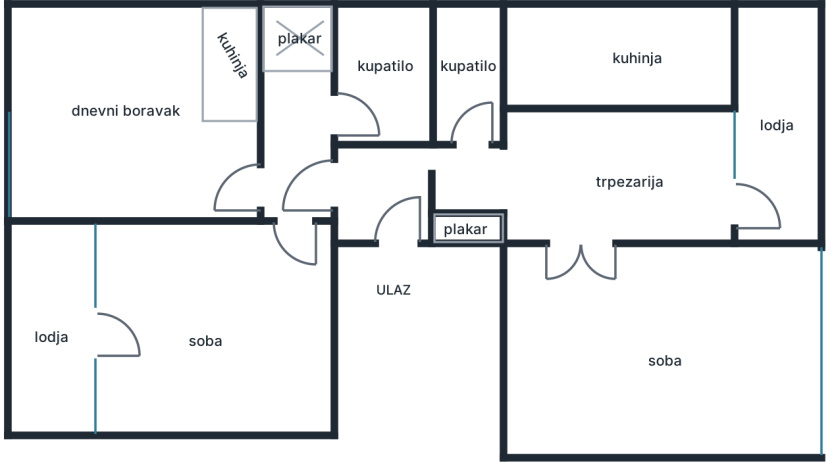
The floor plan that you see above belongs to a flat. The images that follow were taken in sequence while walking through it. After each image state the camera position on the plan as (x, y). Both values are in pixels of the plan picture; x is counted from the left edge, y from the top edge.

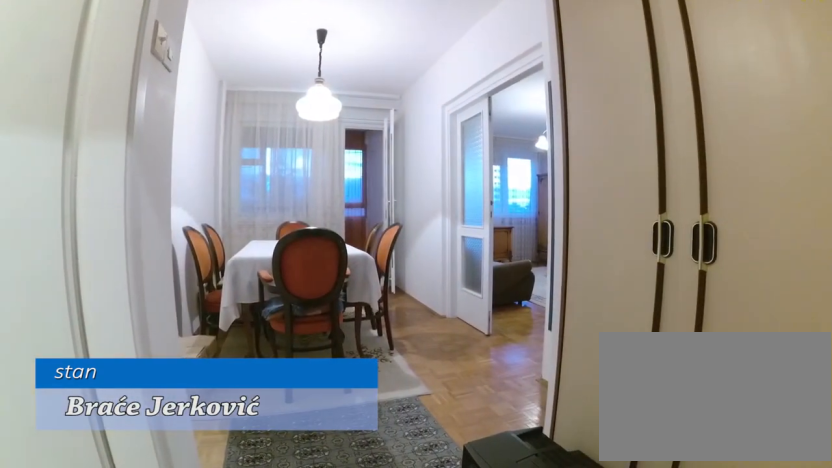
(444, 197)
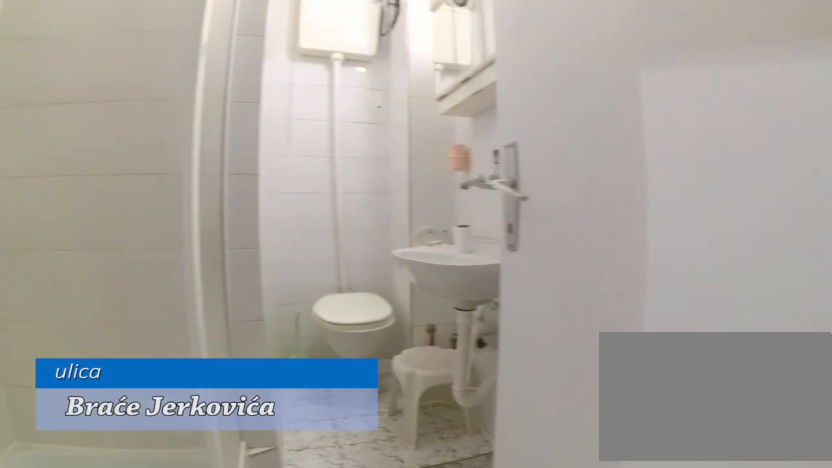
(462, 183)
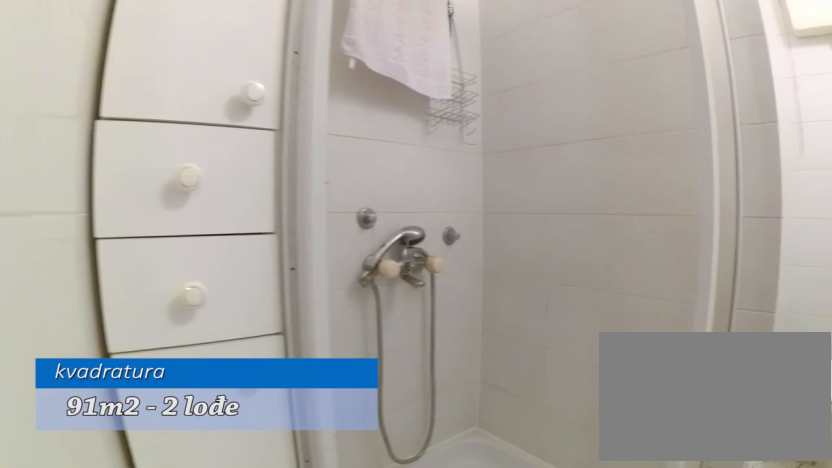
(469, 154)
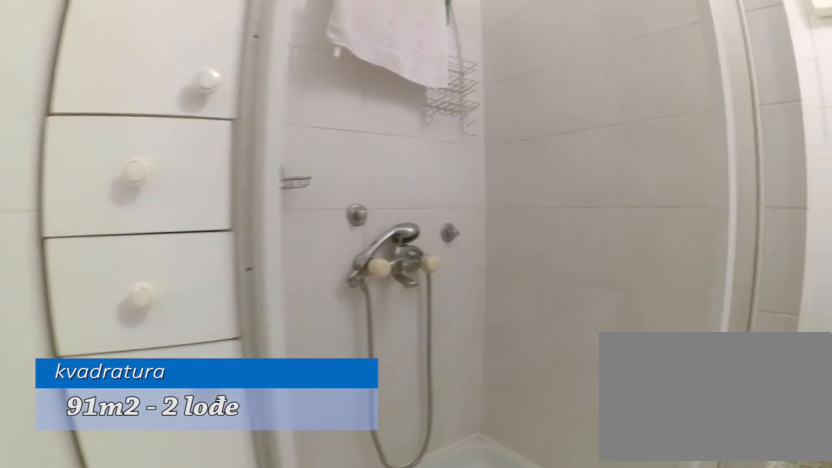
(468, 152)
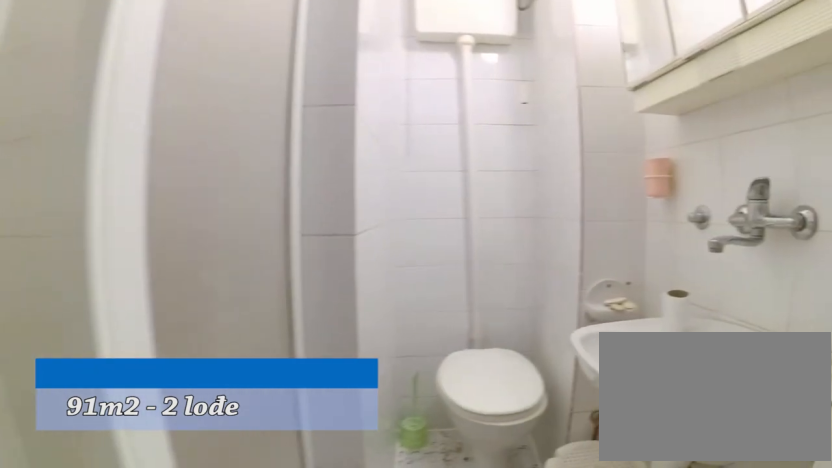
(469, 146)
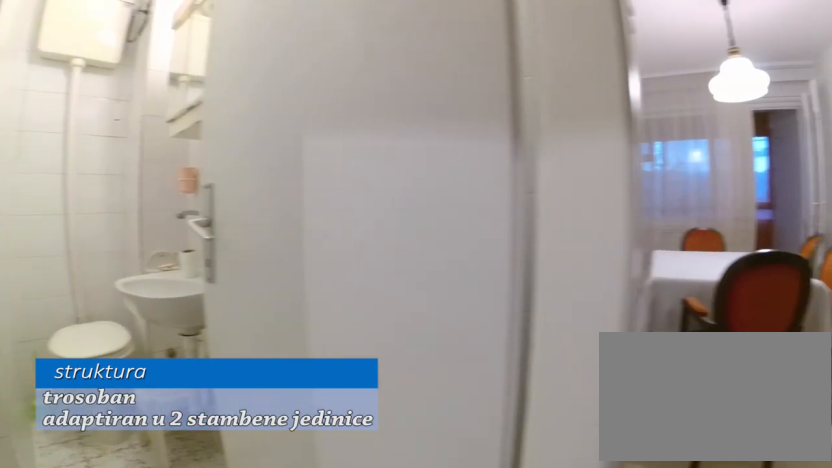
(434, 169)
